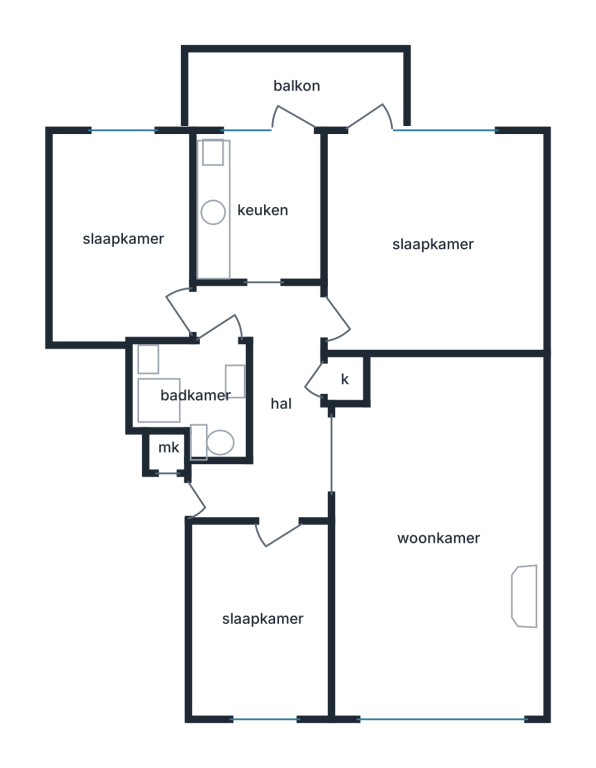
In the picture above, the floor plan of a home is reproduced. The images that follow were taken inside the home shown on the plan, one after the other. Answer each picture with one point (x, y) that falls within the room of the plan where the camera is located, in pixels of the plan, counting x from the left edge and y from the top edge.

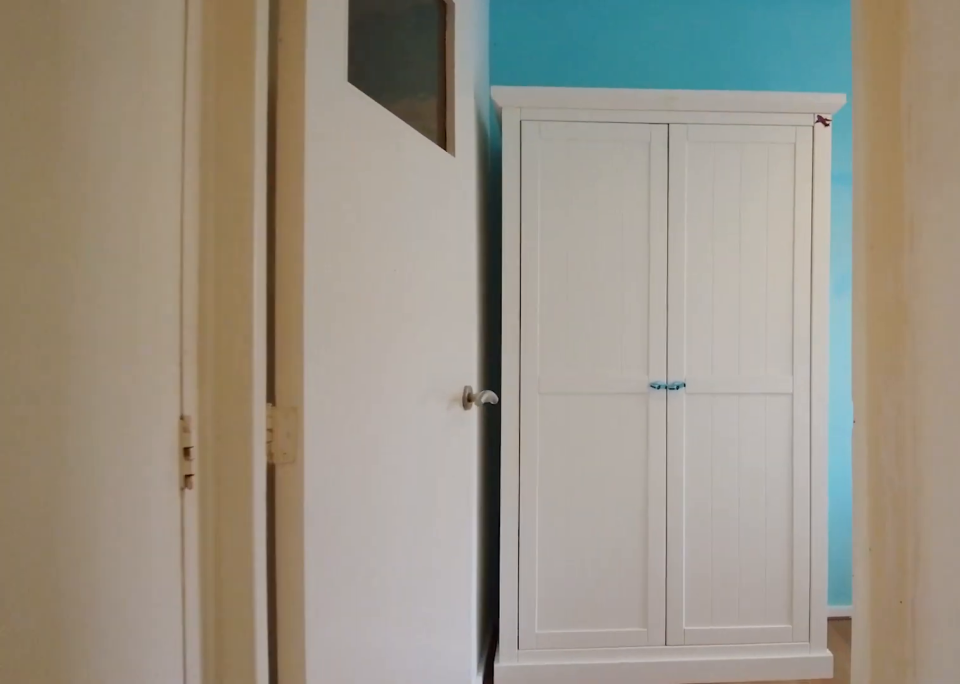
(272, 402)
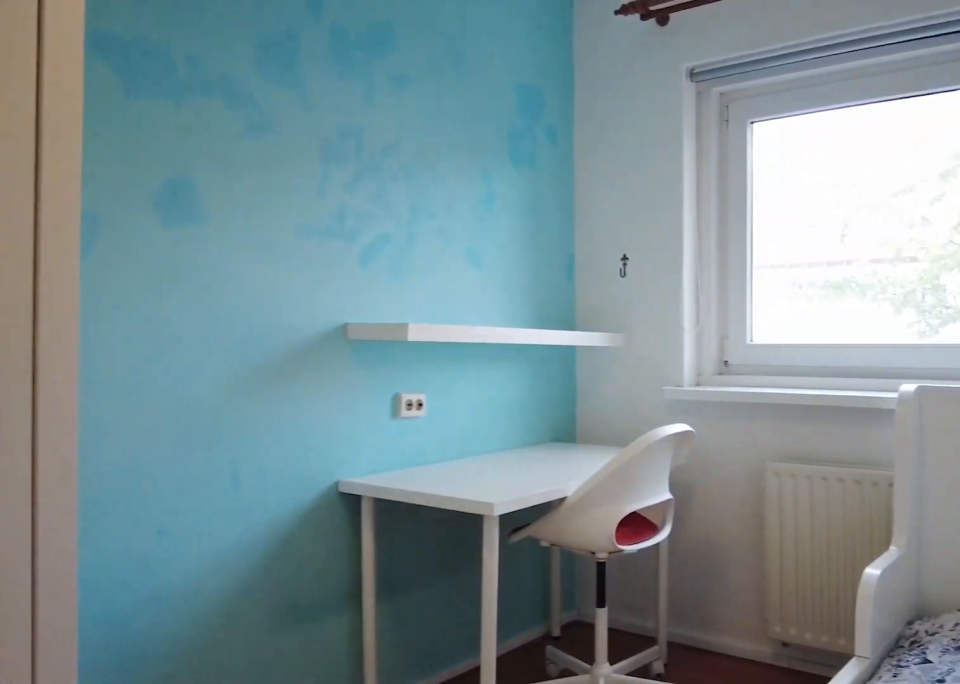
(125, 237)
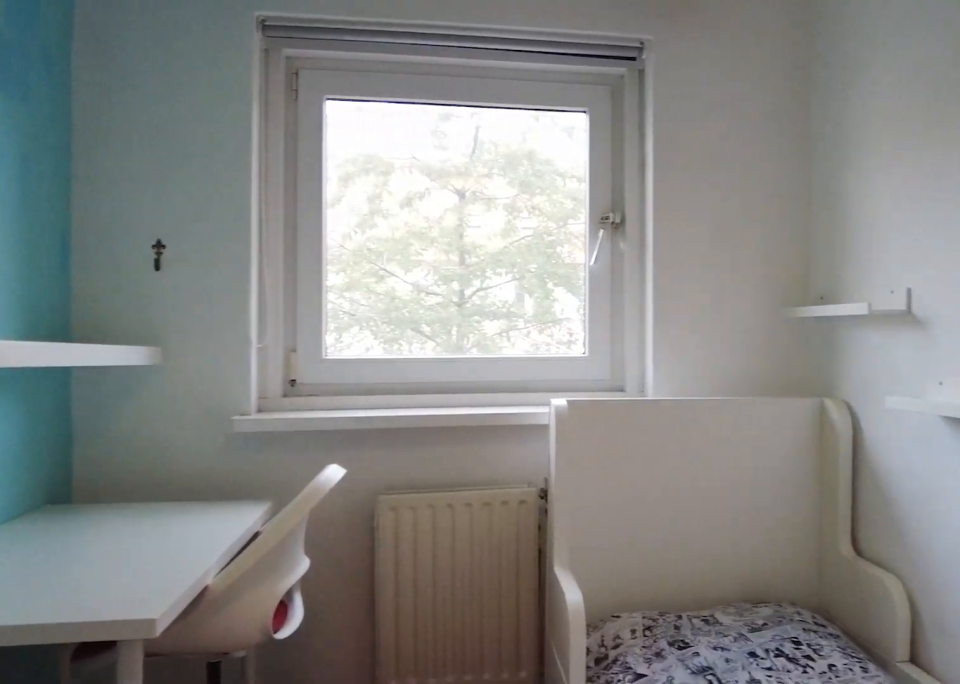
(125, 237)
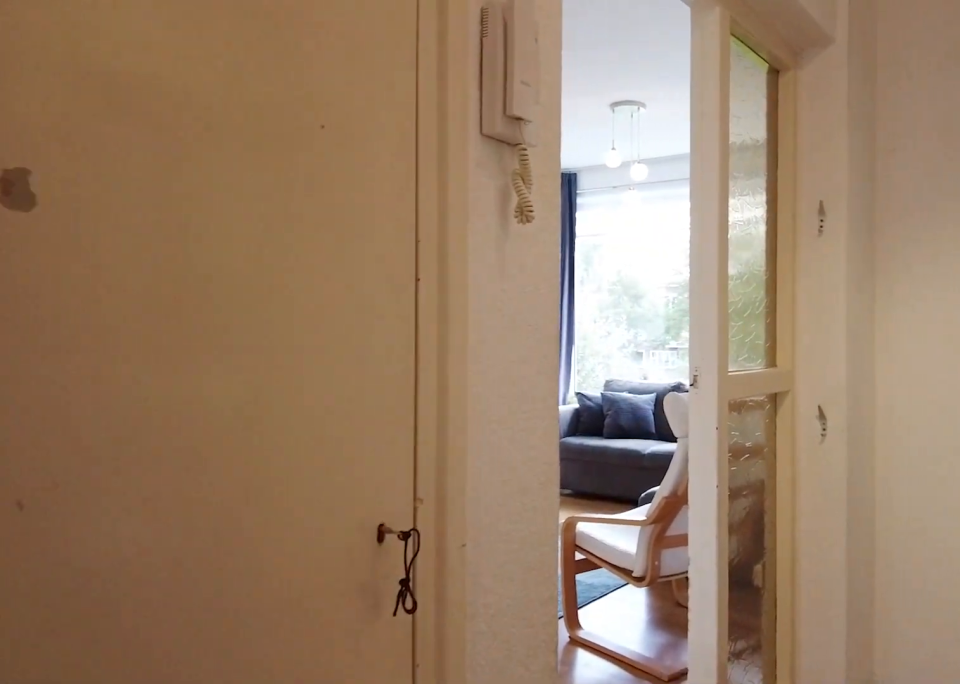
(272, 402)
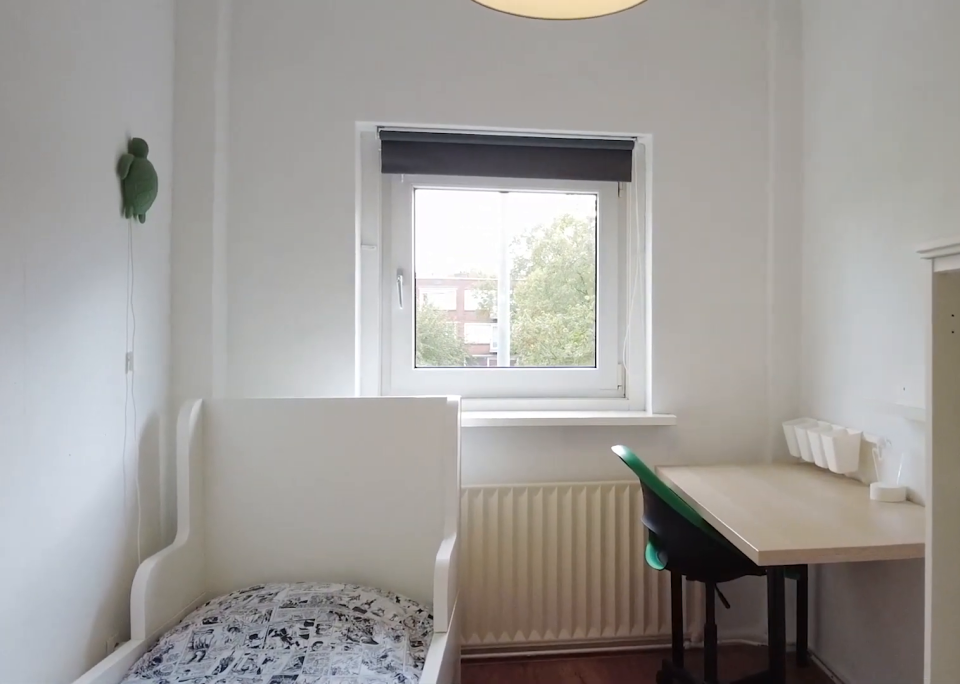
(262, 617)
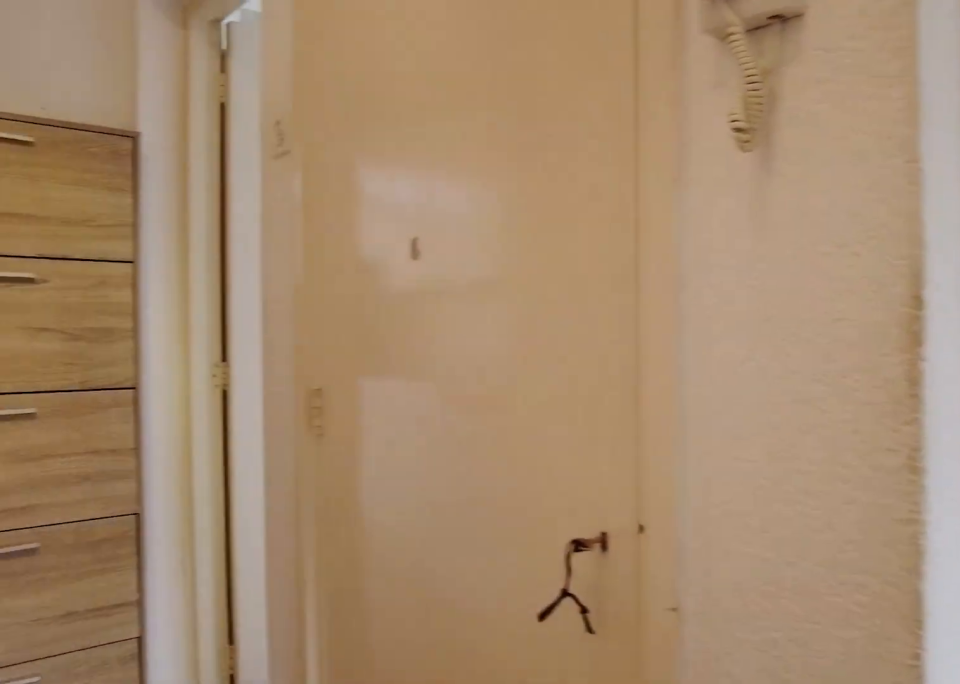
(271, 402)
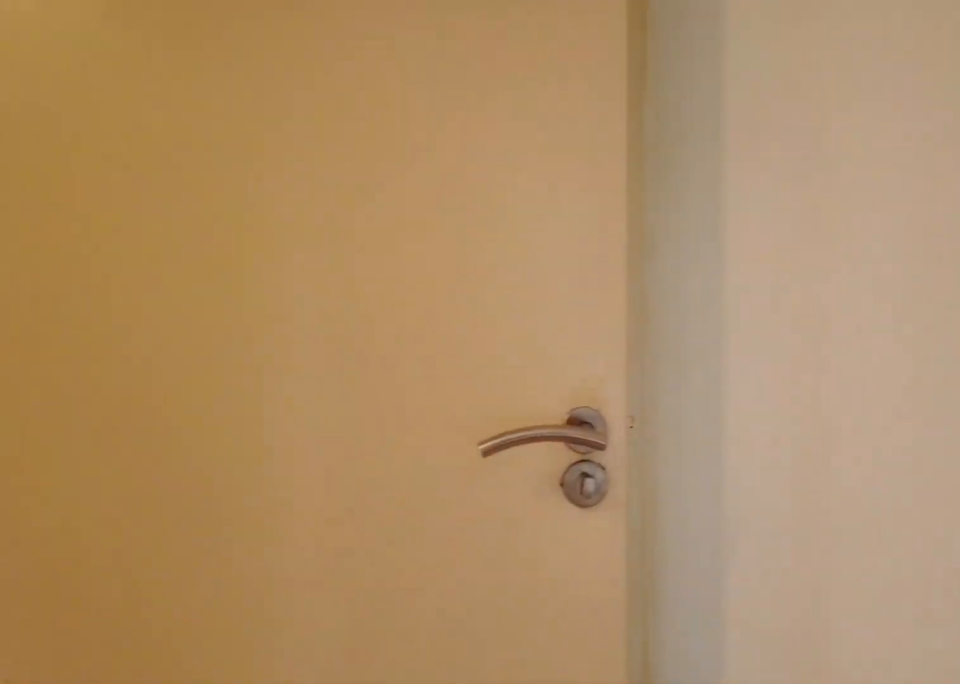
(271, 402)
